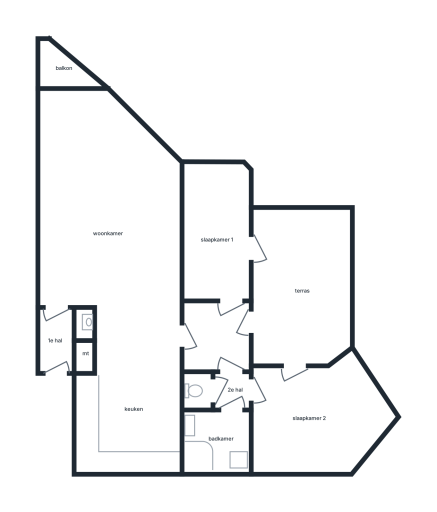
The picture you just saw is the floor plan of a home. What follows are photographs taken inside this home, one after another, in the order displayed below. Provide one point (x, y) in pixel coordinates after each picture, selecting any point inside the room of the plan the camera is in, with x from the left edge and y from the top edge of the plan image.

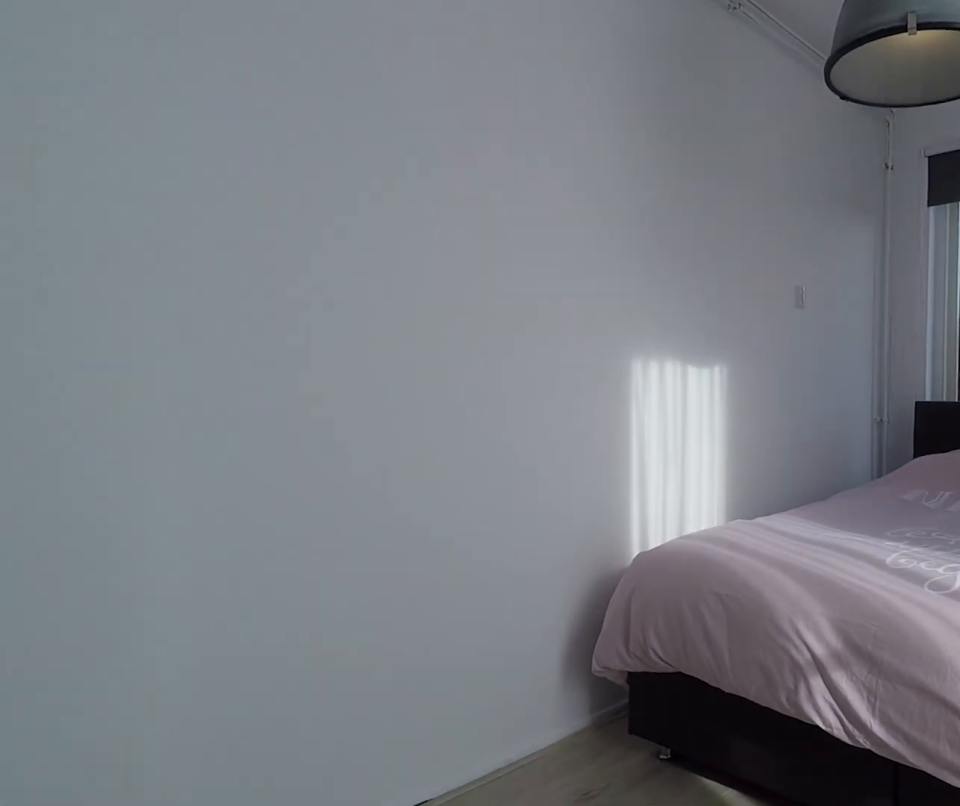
(215, 233)
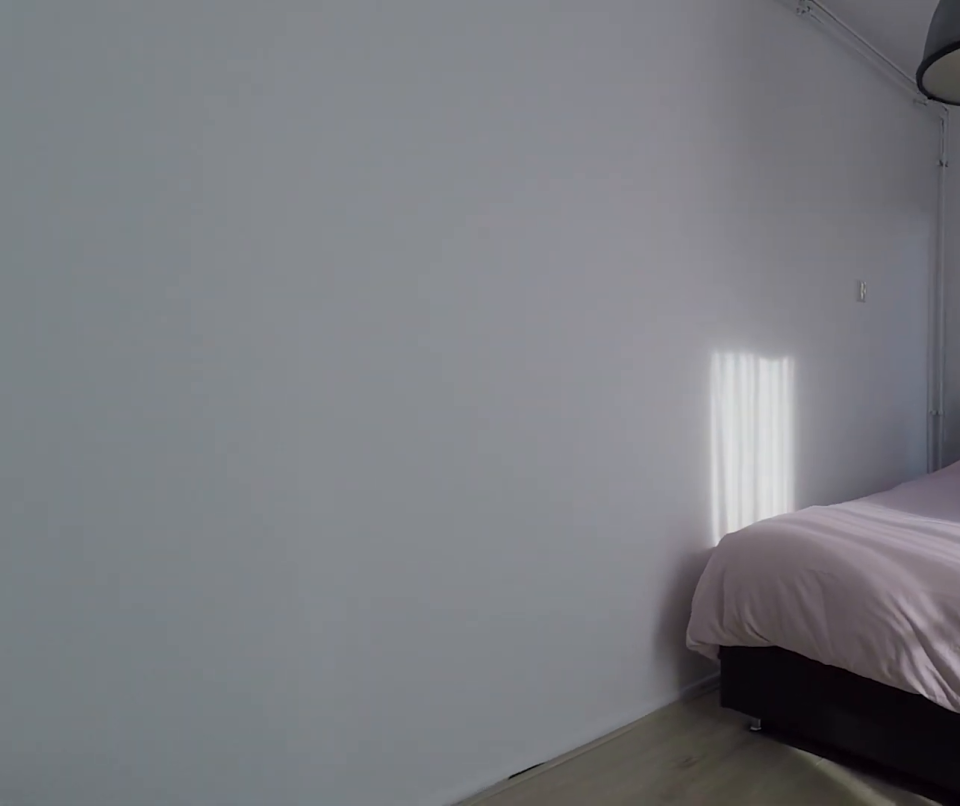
(215, 233)
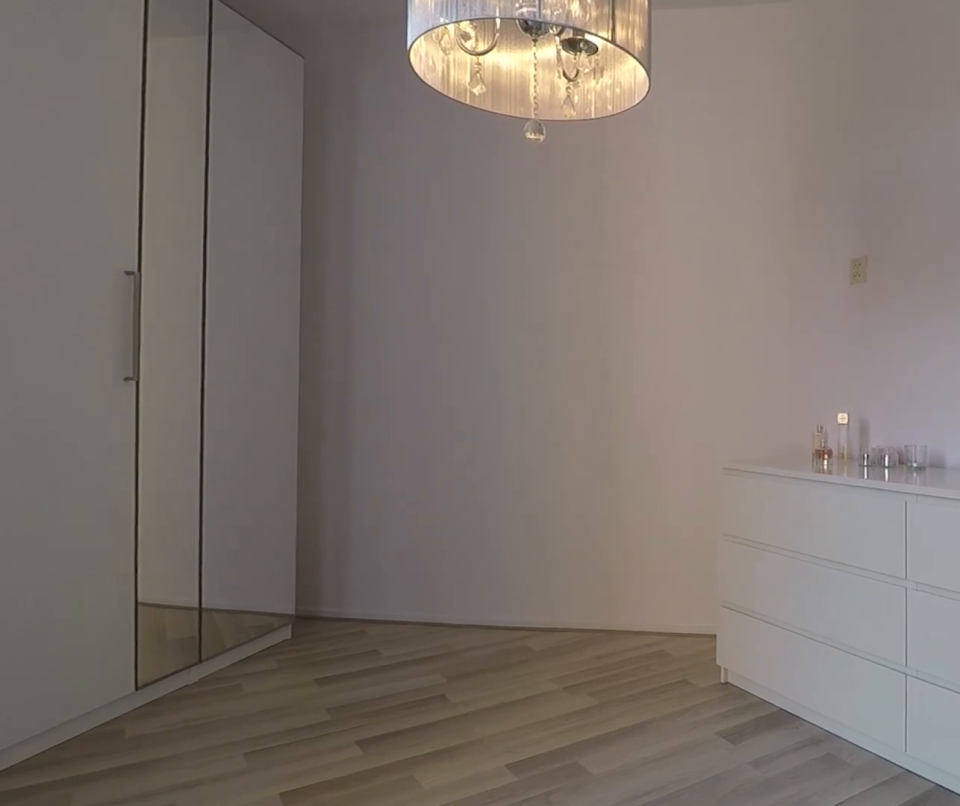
(316, 417)
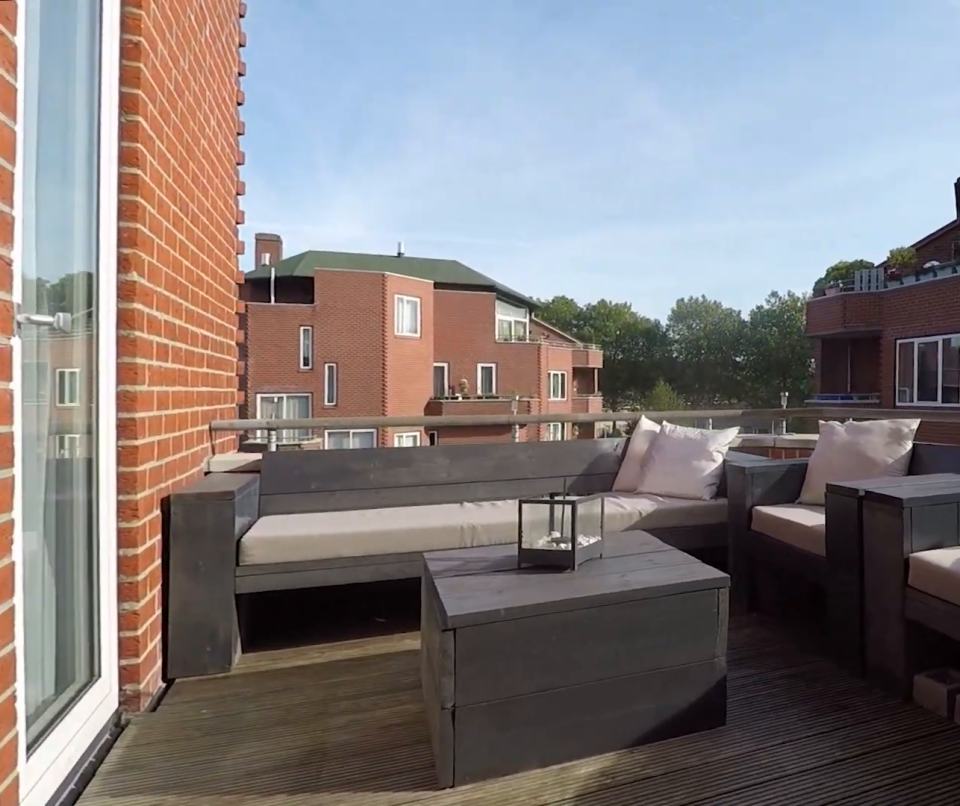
(301, 284)
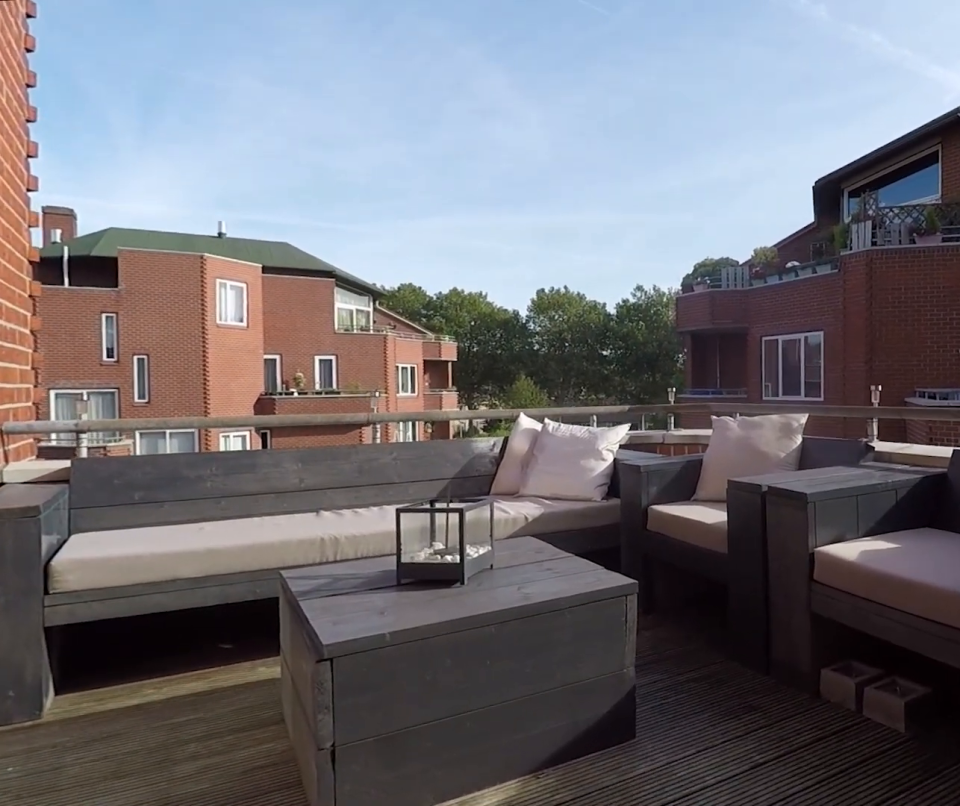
(301, 284)
